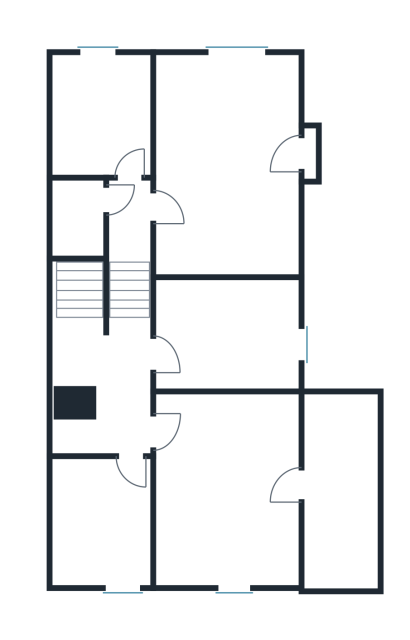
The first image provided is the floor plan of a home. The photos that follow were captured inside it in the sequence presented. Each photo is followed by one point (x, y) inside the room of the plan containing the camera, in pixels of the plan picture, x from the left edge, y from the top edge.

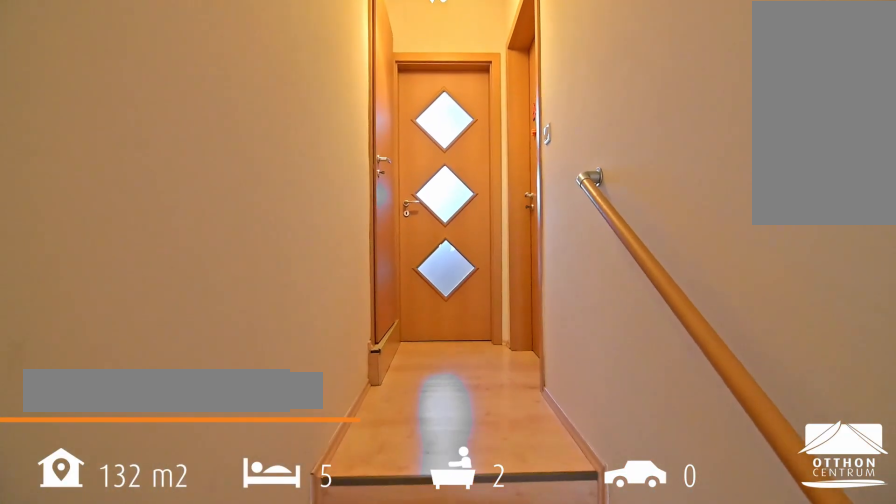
(126, 369)
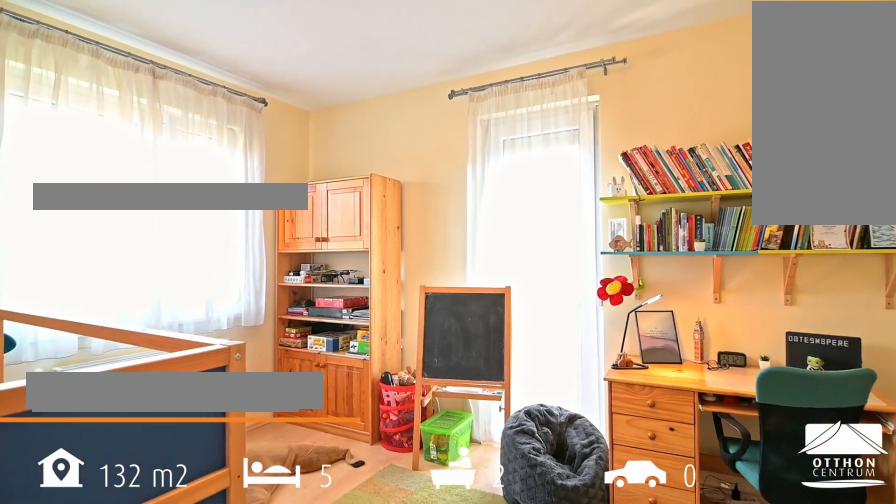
(225, 169)
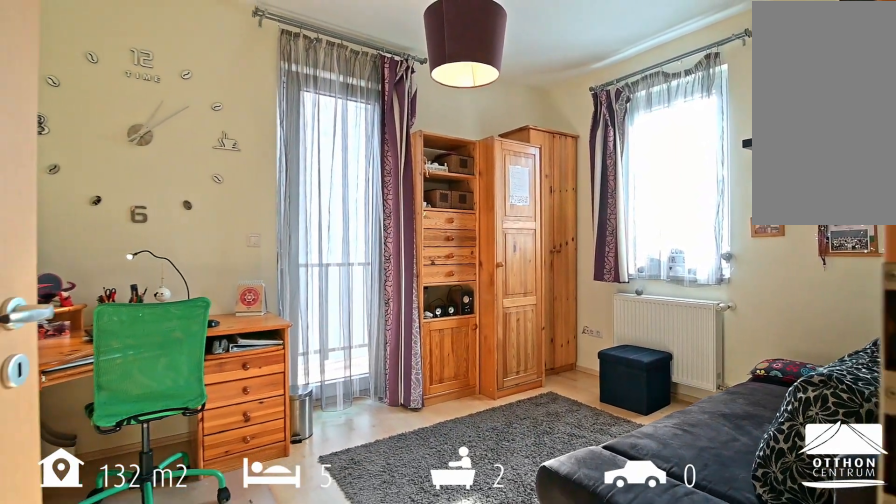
(225, 495)
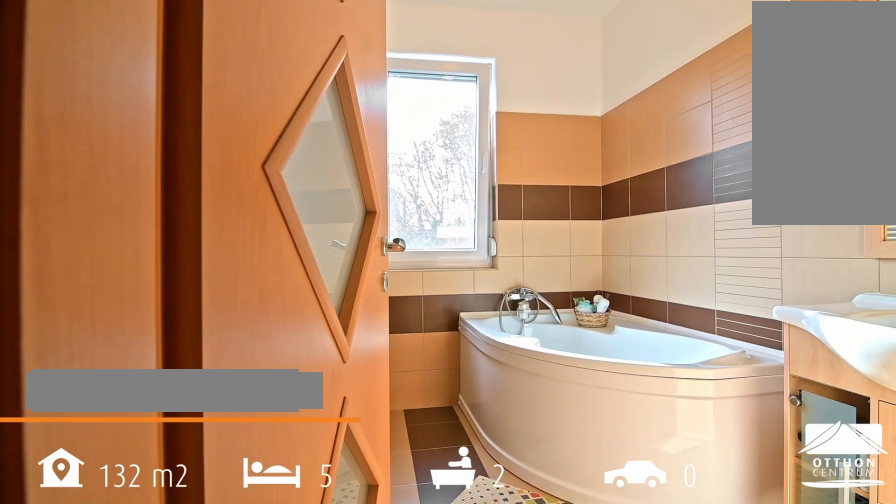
(104, 525)
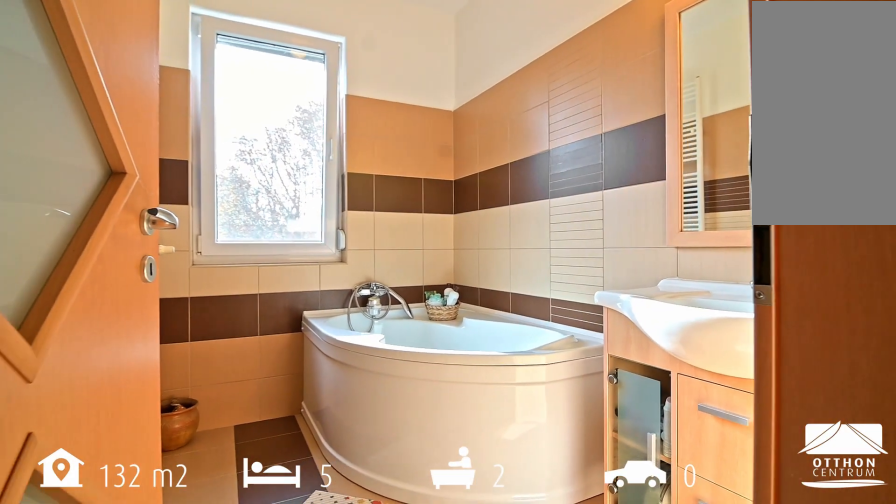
(103, 525)
